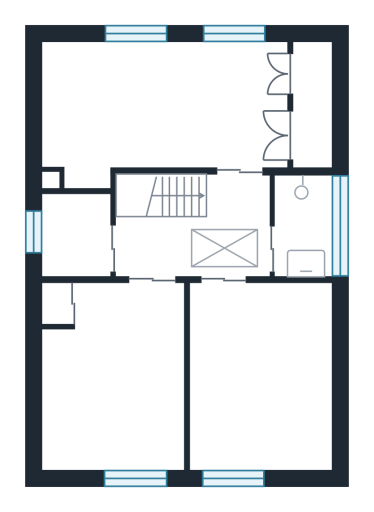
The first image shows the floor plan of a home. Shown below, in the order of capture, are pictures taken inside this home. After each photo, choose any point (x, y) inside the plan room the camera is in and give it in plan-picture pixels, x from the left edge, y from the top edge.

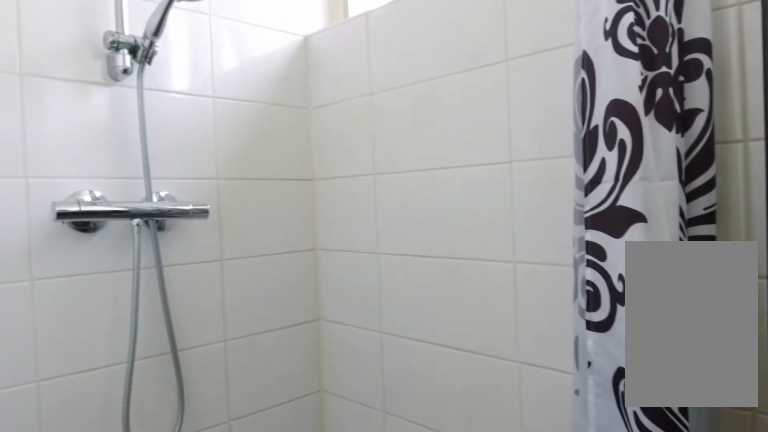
(301, 219)
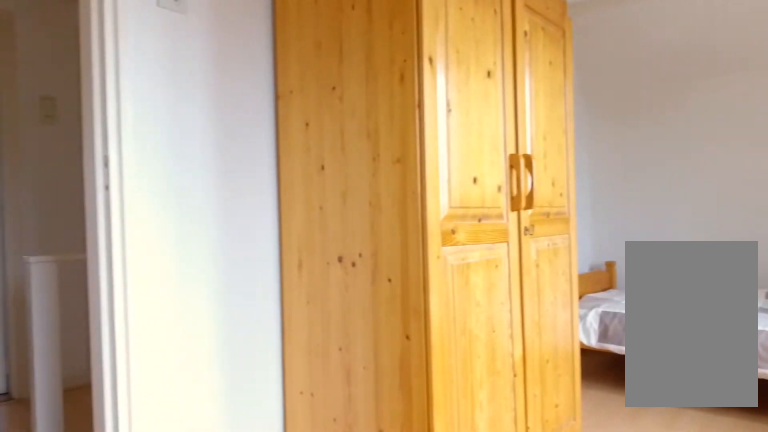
(160, 109)
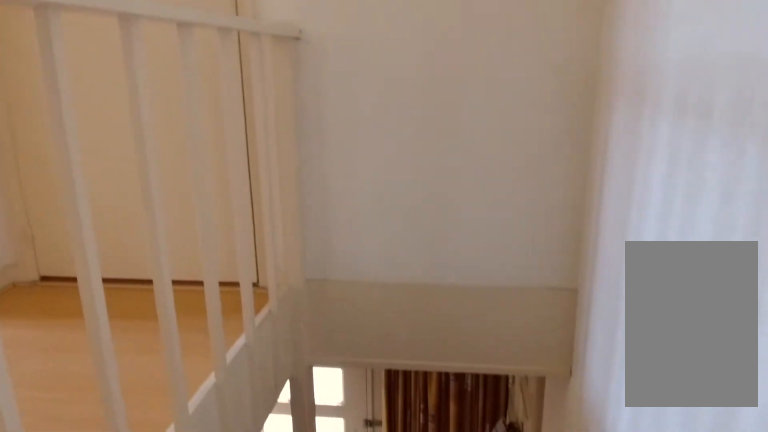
(193, 227)
